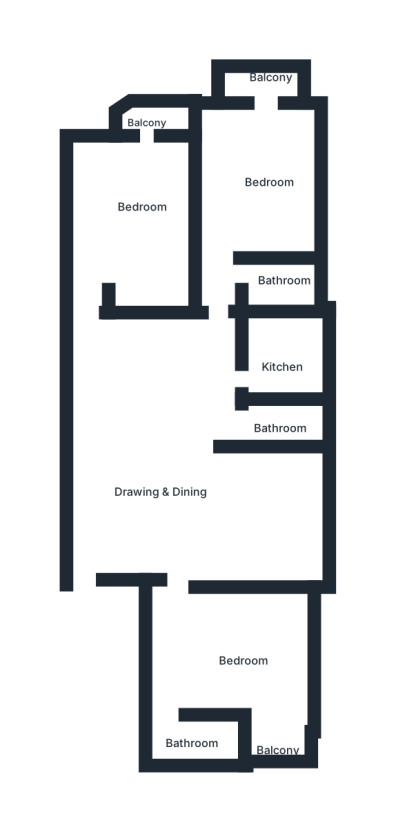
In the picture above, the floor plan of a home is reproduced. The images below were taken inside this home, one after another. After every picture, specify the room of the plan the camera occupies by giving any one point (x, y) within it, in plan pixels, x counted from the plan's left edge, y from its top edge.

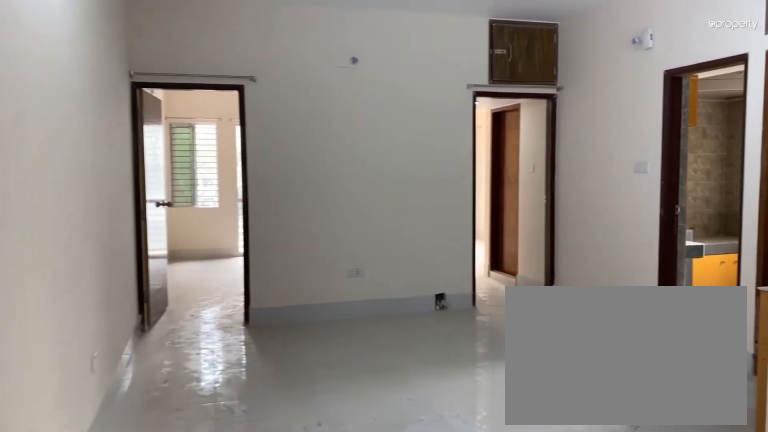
(167, 487)
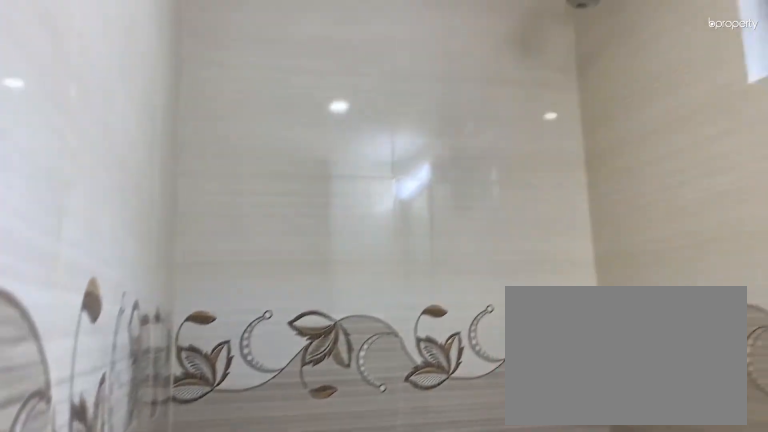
(194, 739)
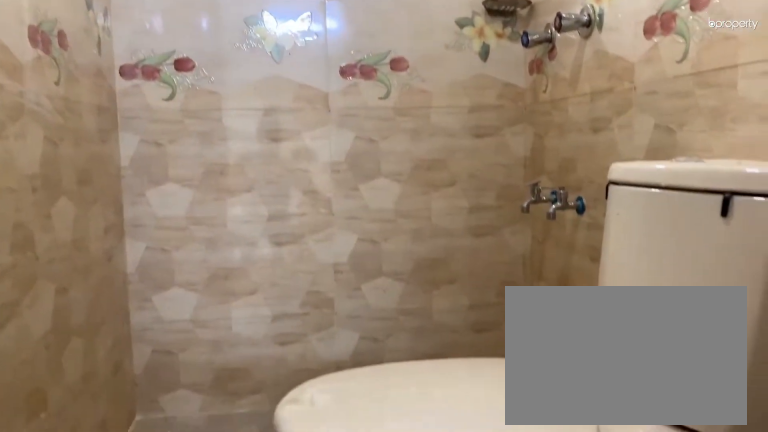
(278, 421)
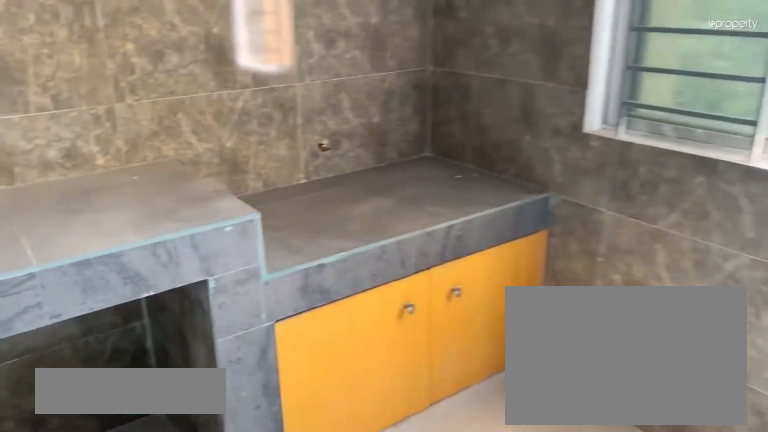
(283, 363)
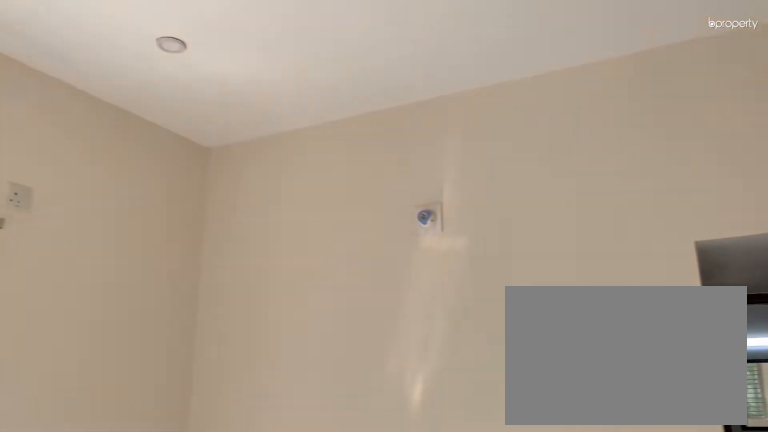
(267, 160)
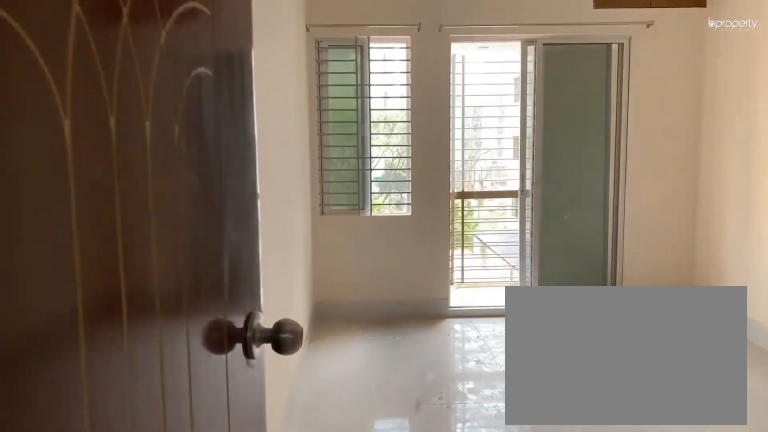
(131, 207)
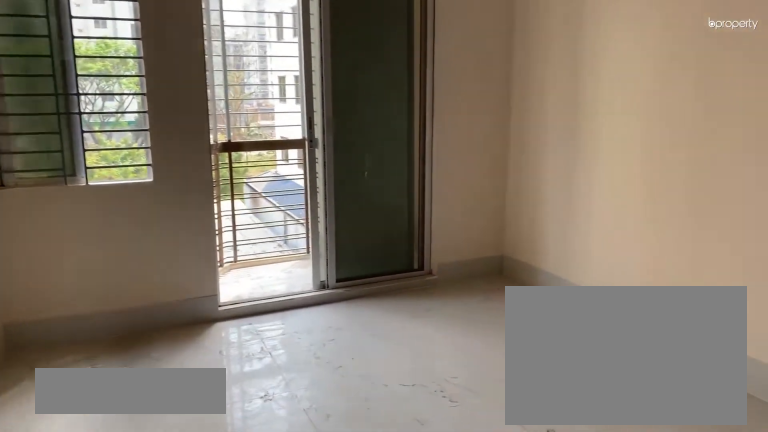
(131, 207)
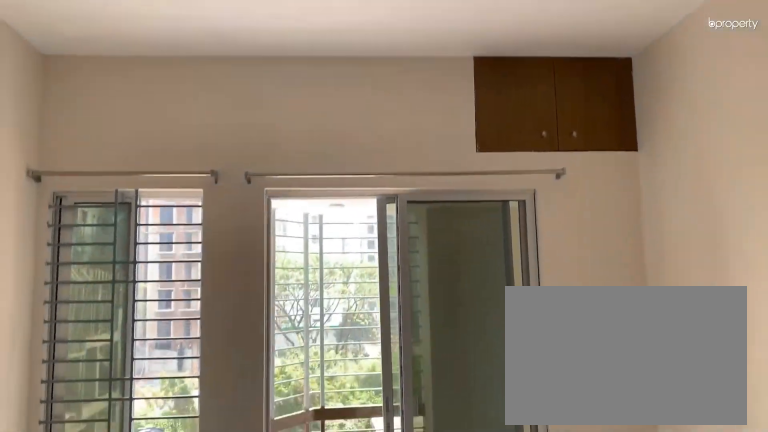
(142, 197)
